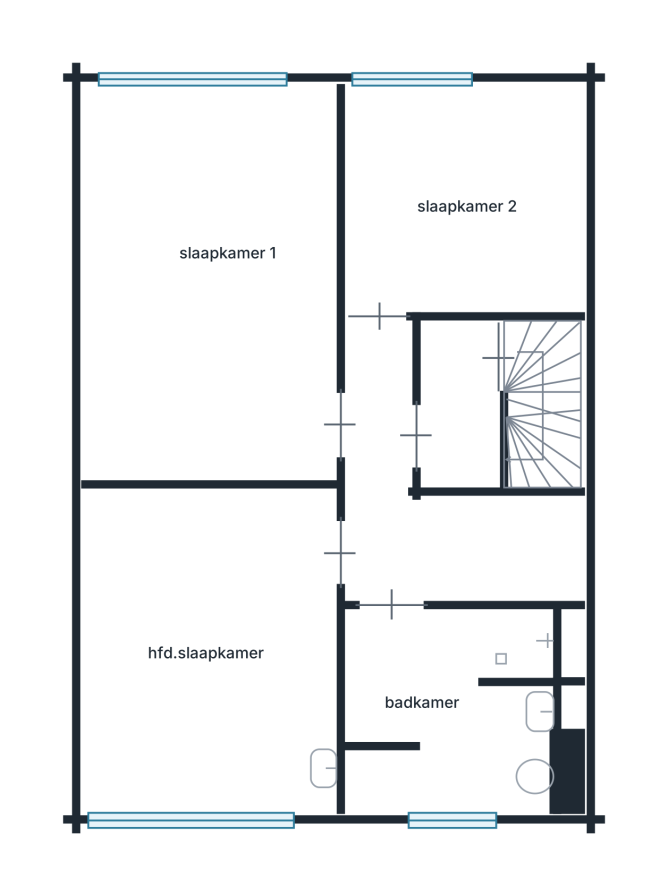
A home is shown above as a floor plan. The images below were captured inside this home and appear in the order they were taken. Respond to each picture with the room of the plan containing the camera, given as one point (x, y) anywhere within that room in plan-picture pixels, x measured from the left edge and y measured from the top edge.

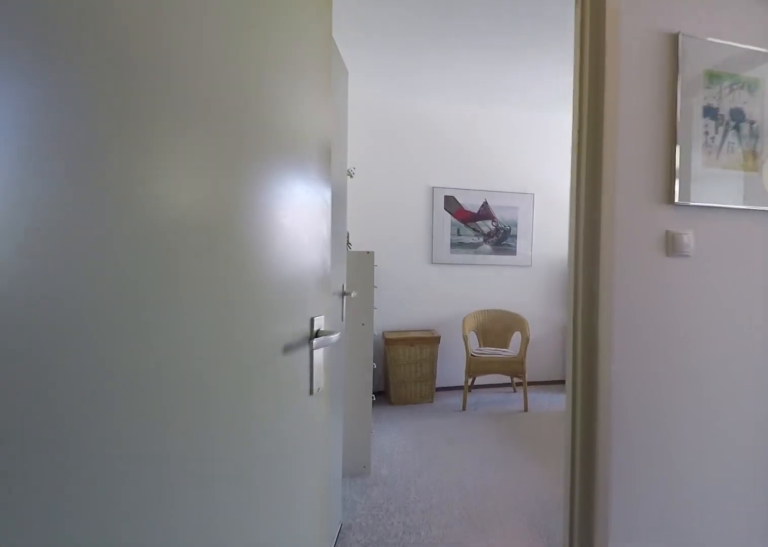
(436, 504)
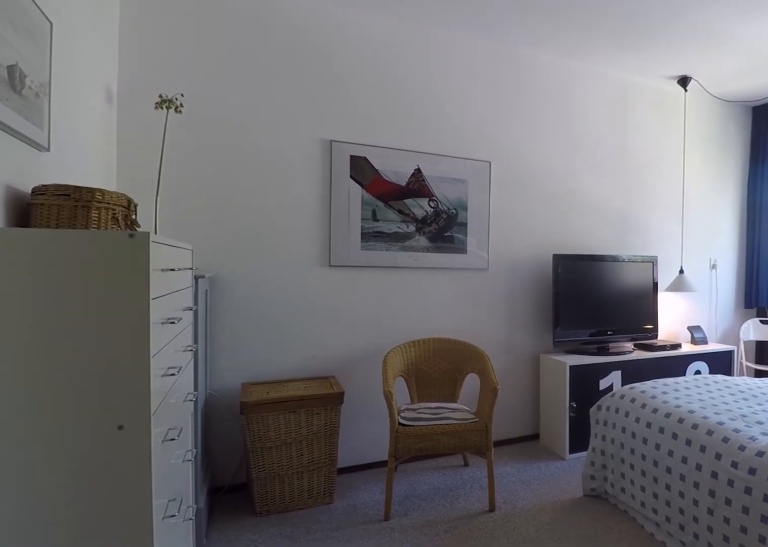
(211, 284)
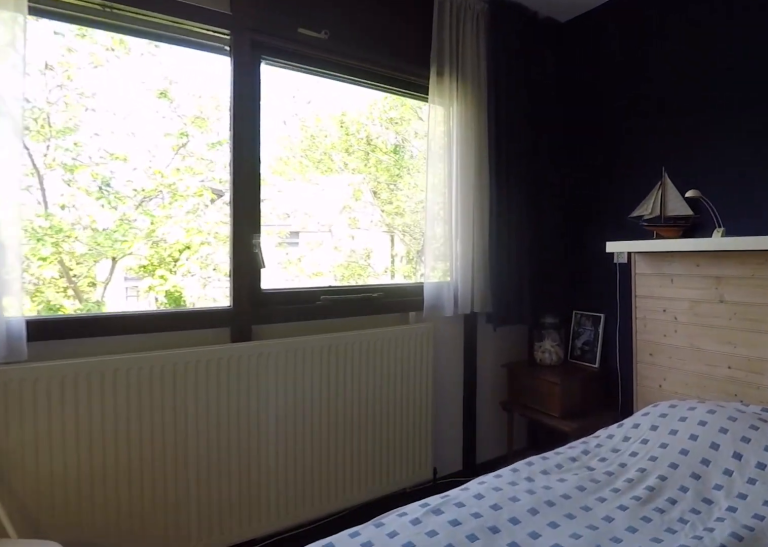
(211, 284)
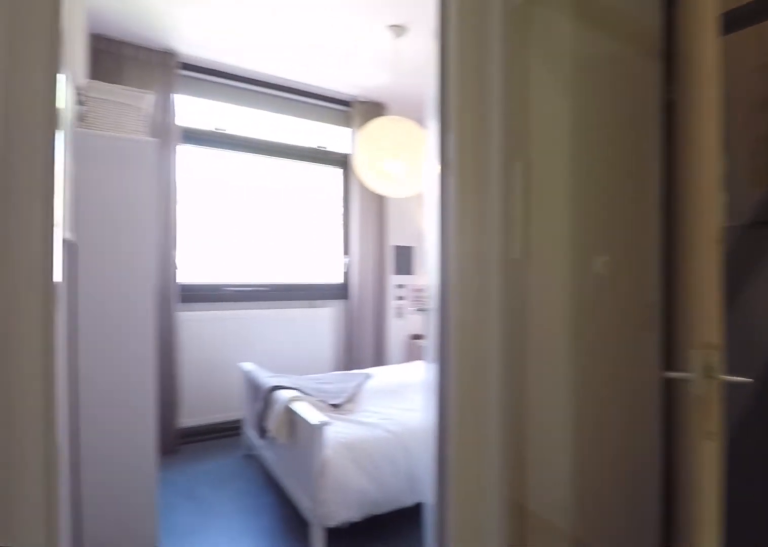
(436, 504)
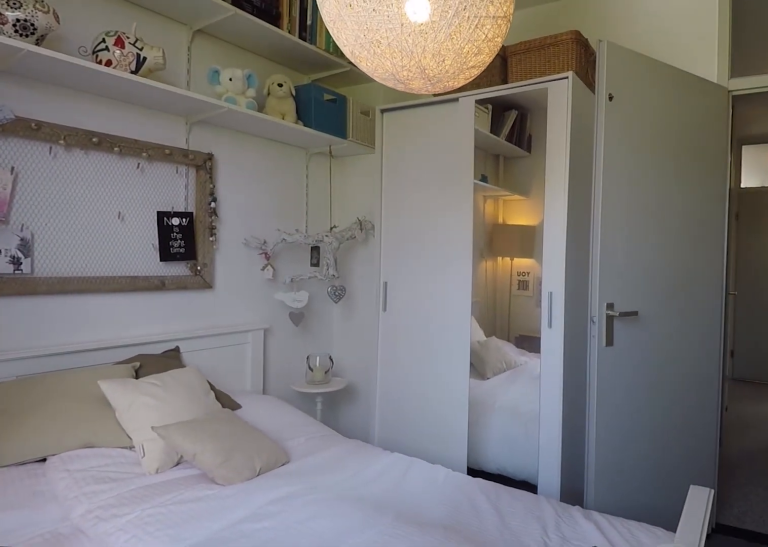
(463, 200)
